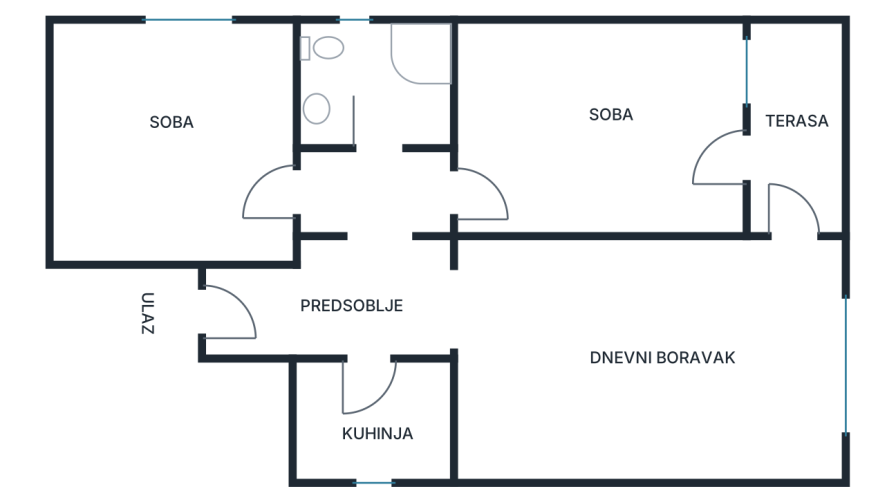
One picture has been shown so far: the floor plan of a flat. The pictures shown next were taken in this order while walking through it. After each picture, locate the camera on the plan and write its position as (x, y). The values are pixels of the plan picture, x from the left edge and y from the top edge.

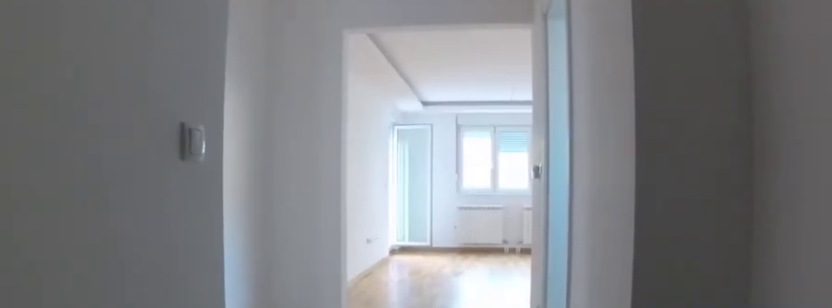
(267, 309)
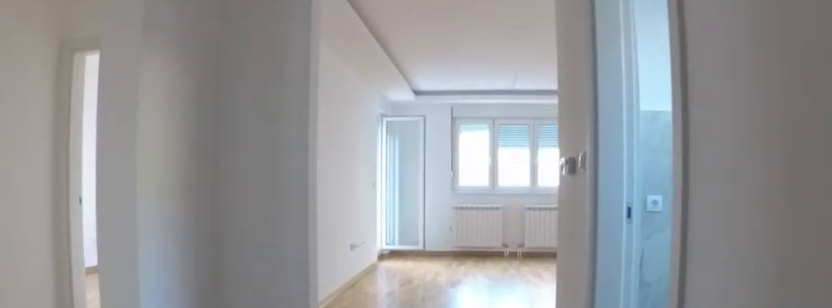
(299, 309)
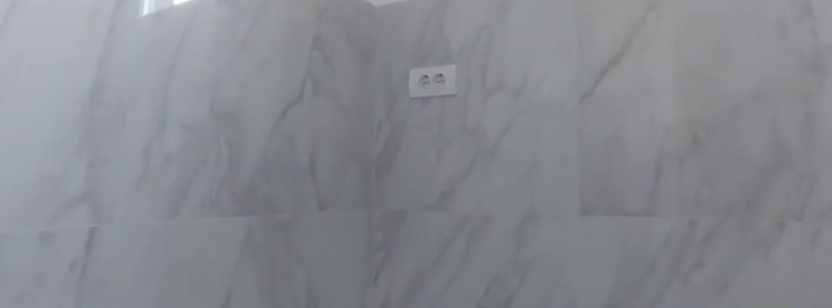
(383, 393)
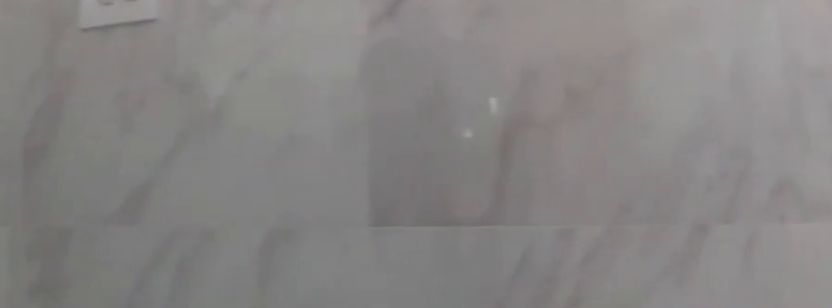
(400, 420)
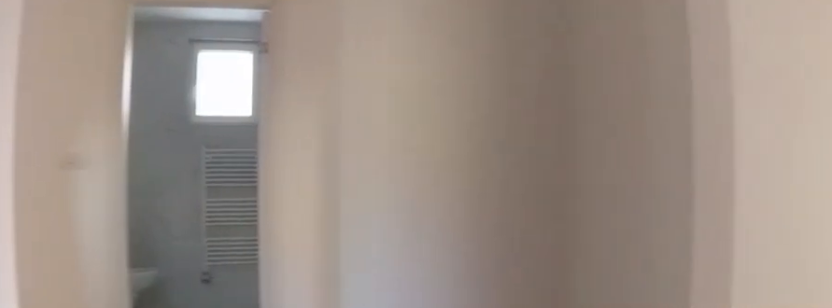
(399, 328)
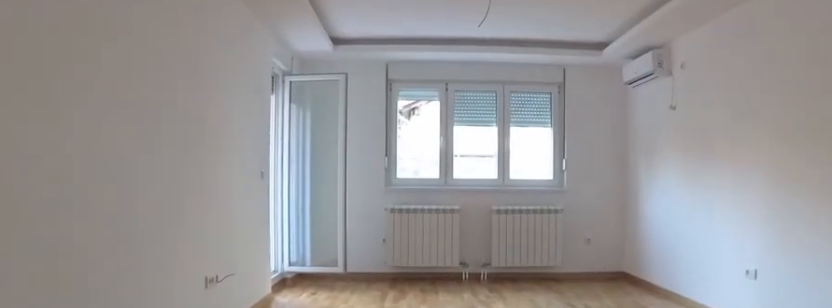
(434, 309)
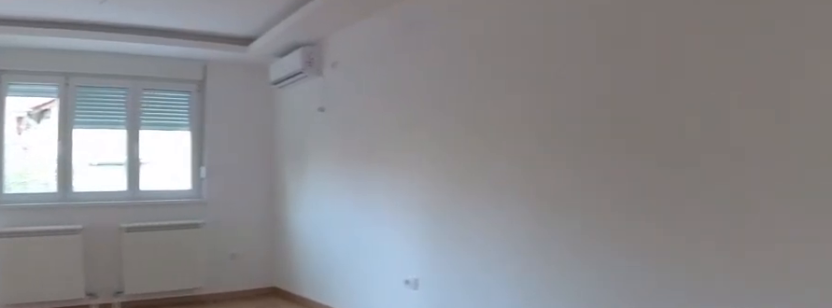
(461, 312)
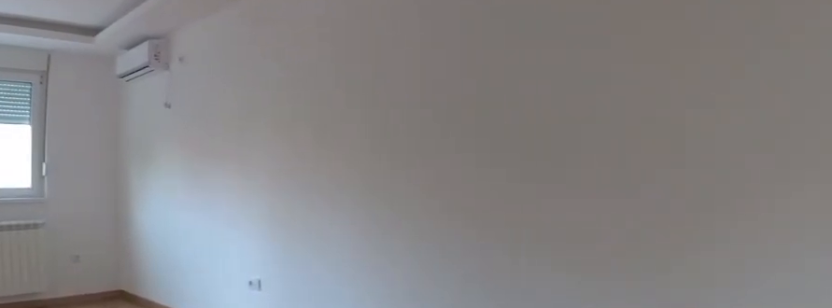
(454, 312)
